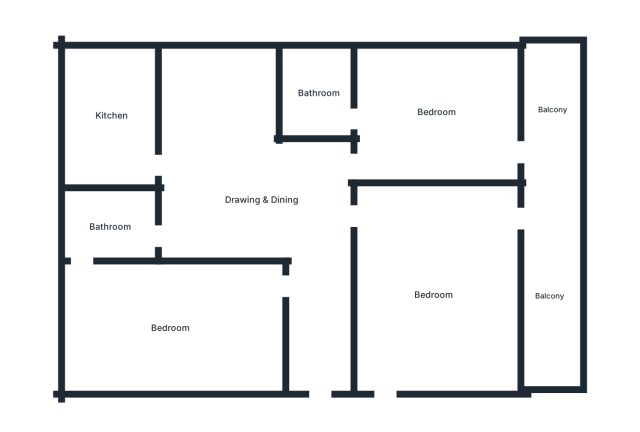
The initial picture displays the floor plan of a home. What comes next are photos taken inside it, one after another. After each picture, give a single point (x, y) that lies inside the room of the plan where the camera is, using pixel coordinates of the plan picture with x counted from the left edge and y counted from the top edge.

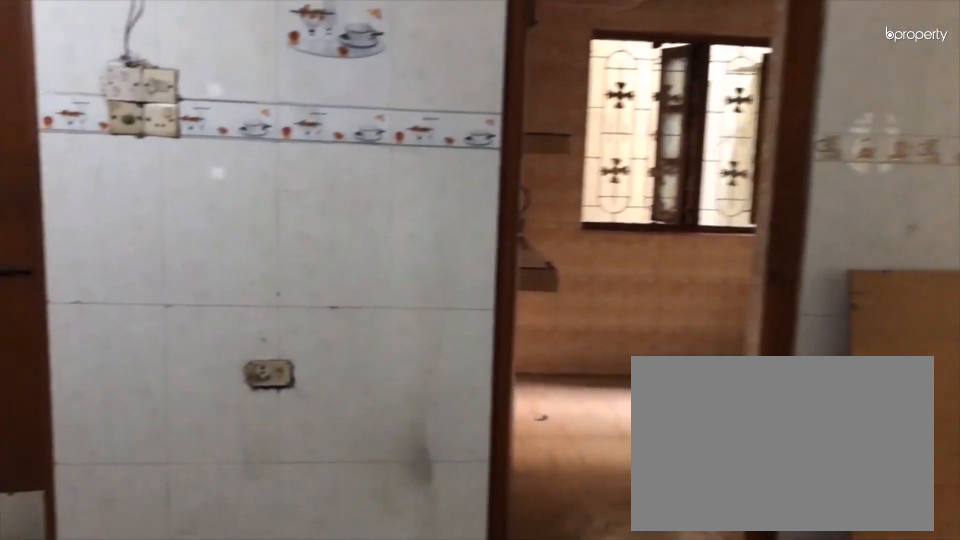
(261, 203)
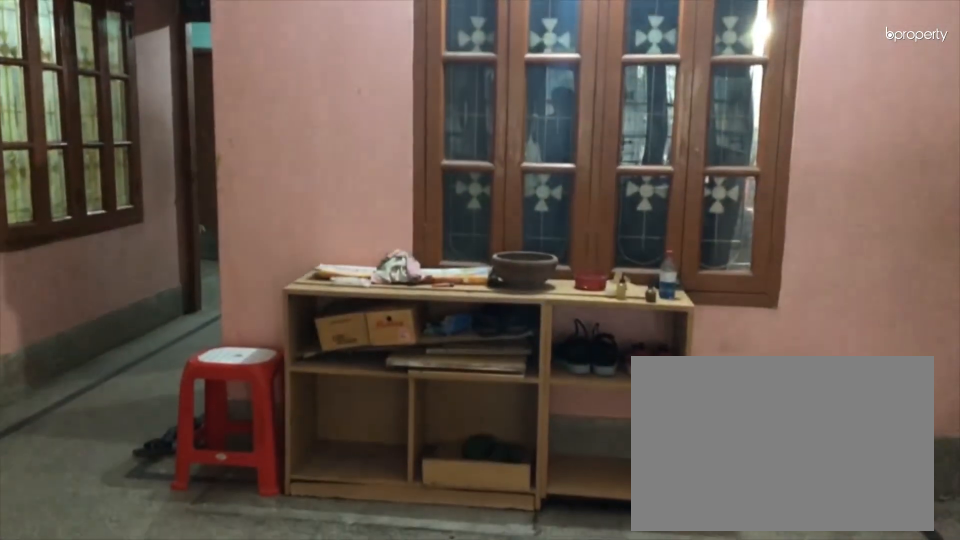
(261, 203)
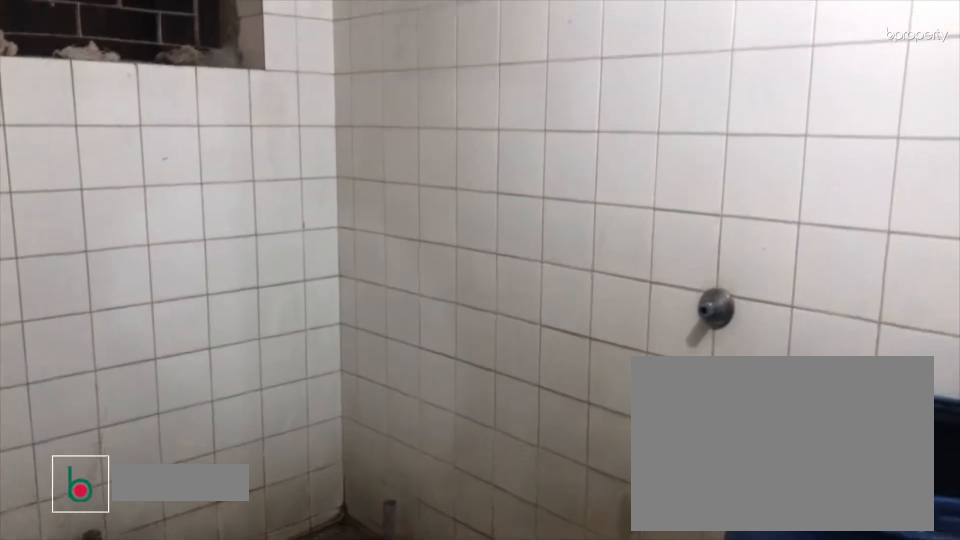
(110, 227)
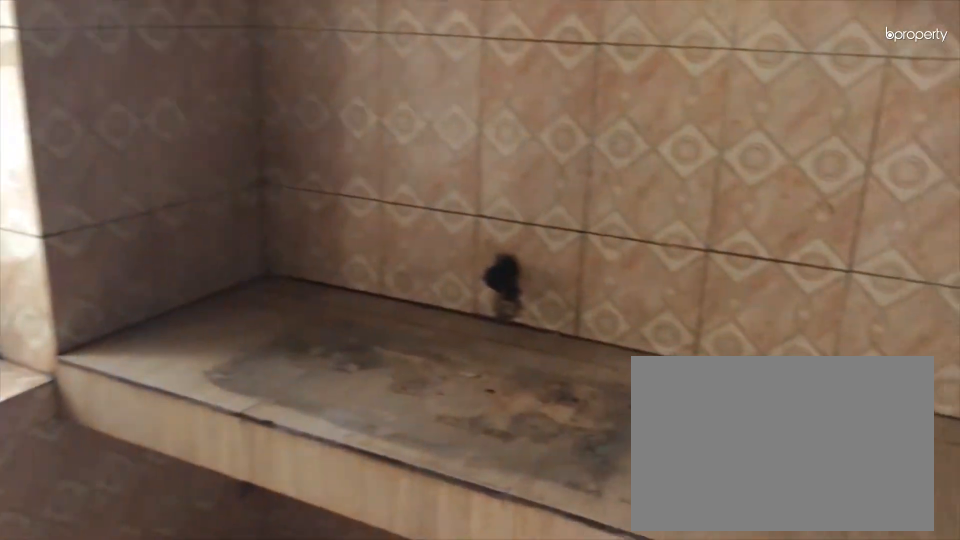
(112, 114)
